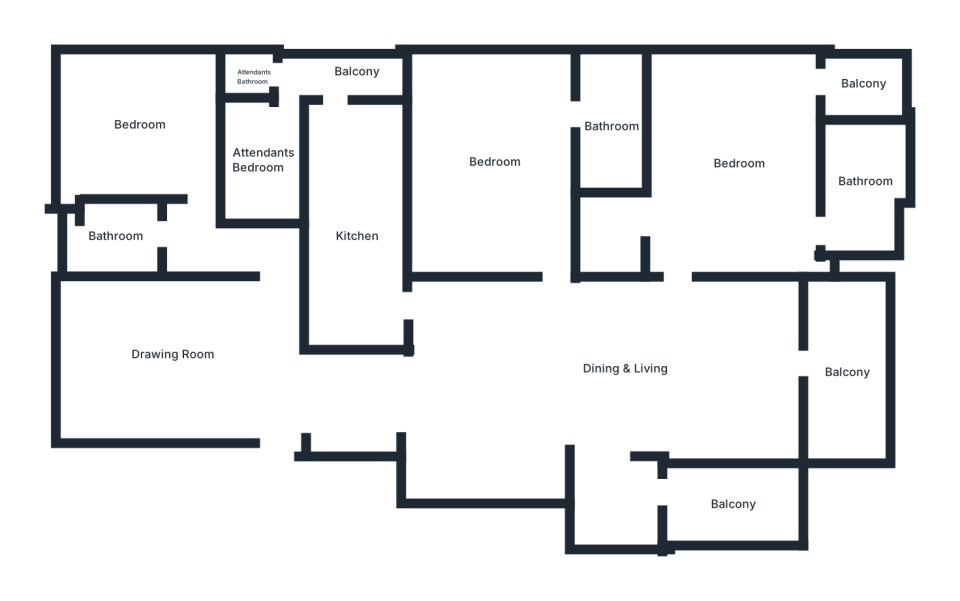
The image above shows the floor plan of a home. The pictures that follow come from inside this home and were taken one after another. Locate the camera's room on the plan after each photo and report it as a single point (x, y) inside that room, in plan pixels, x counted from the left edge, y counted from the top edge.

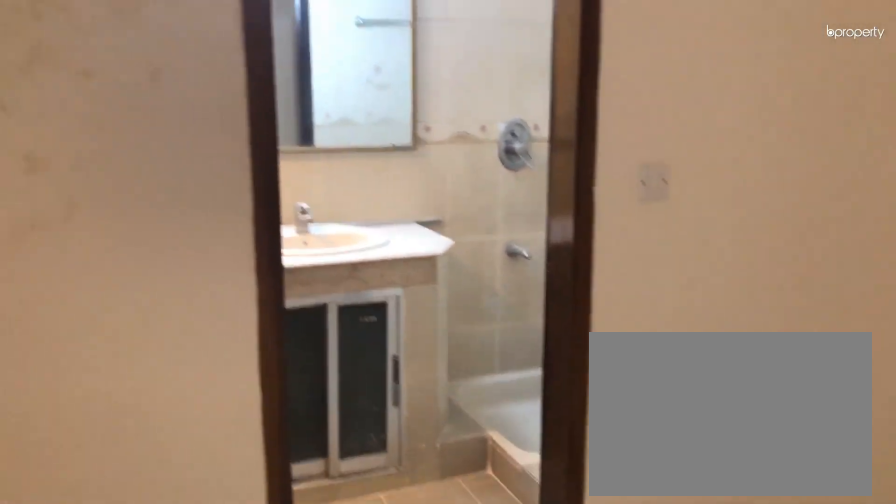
(496, 162)
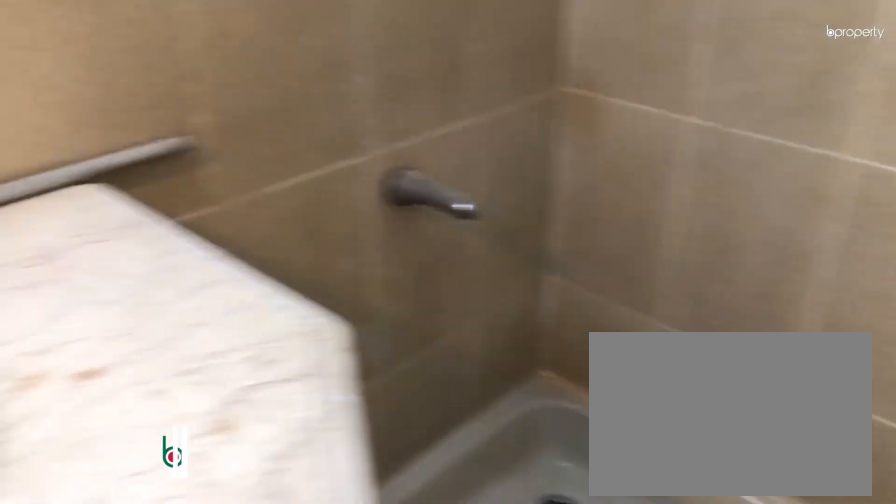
(610, 126)
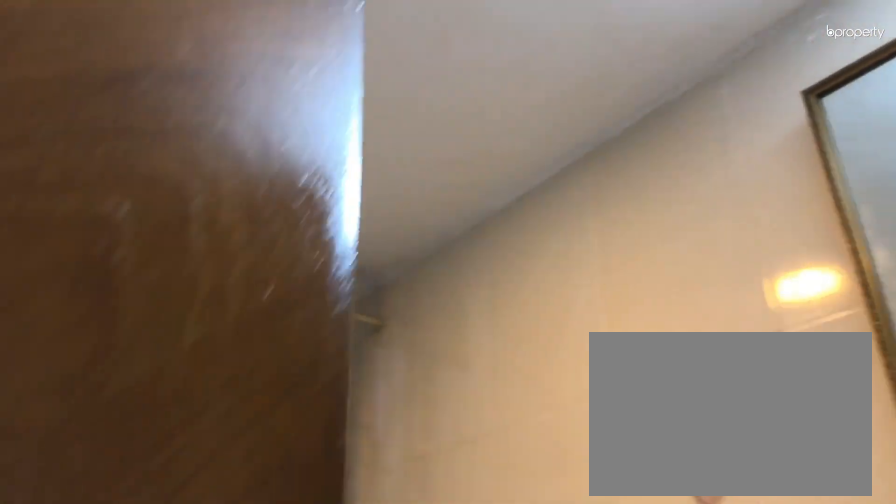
(610, 126)
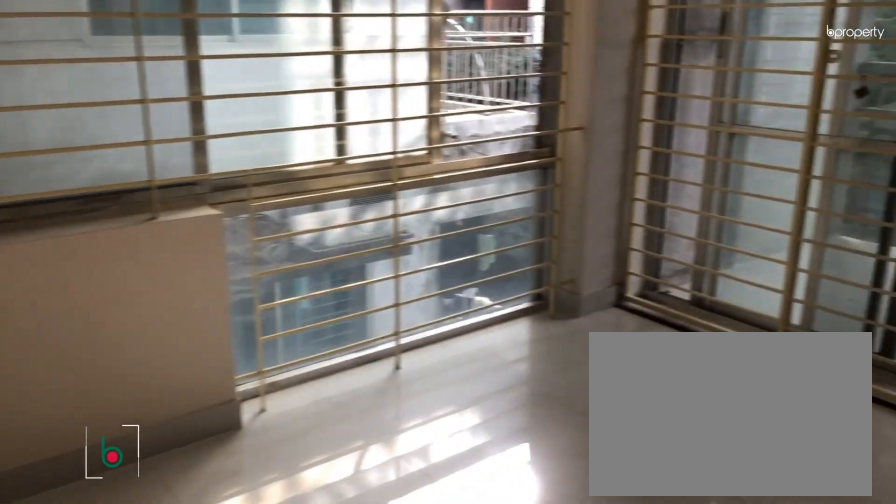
(741, 165)
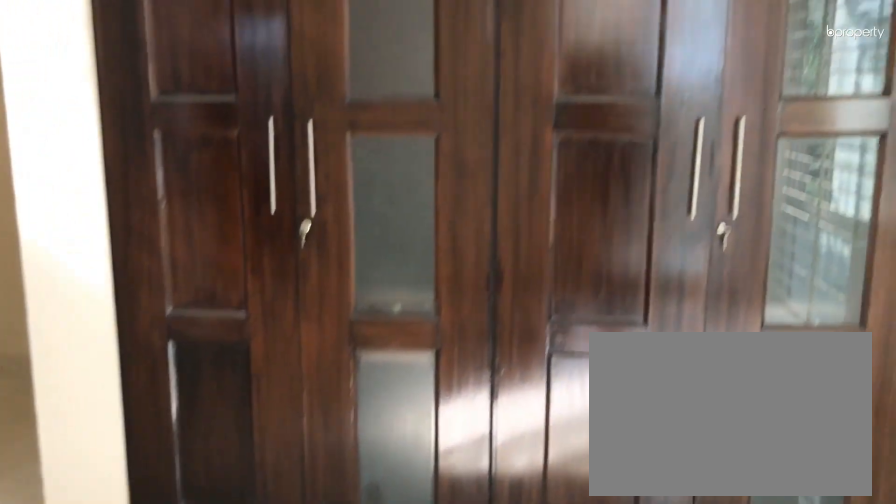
(741, 165)
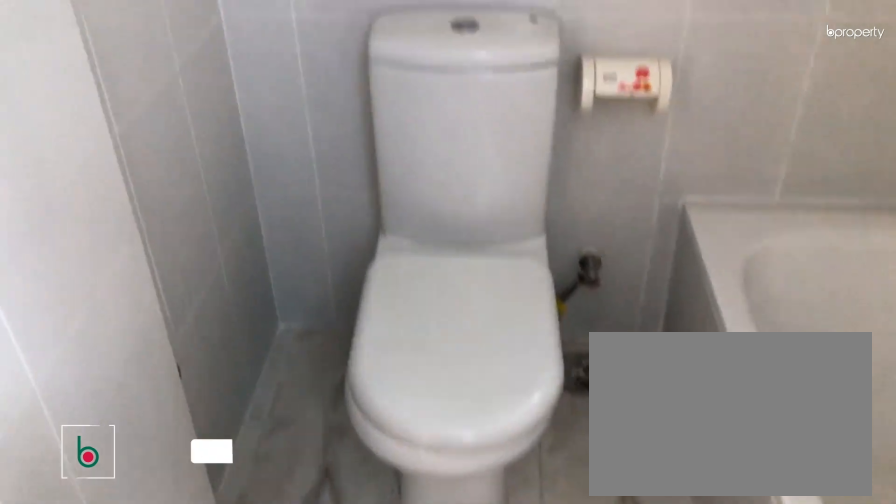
(865, 181)
